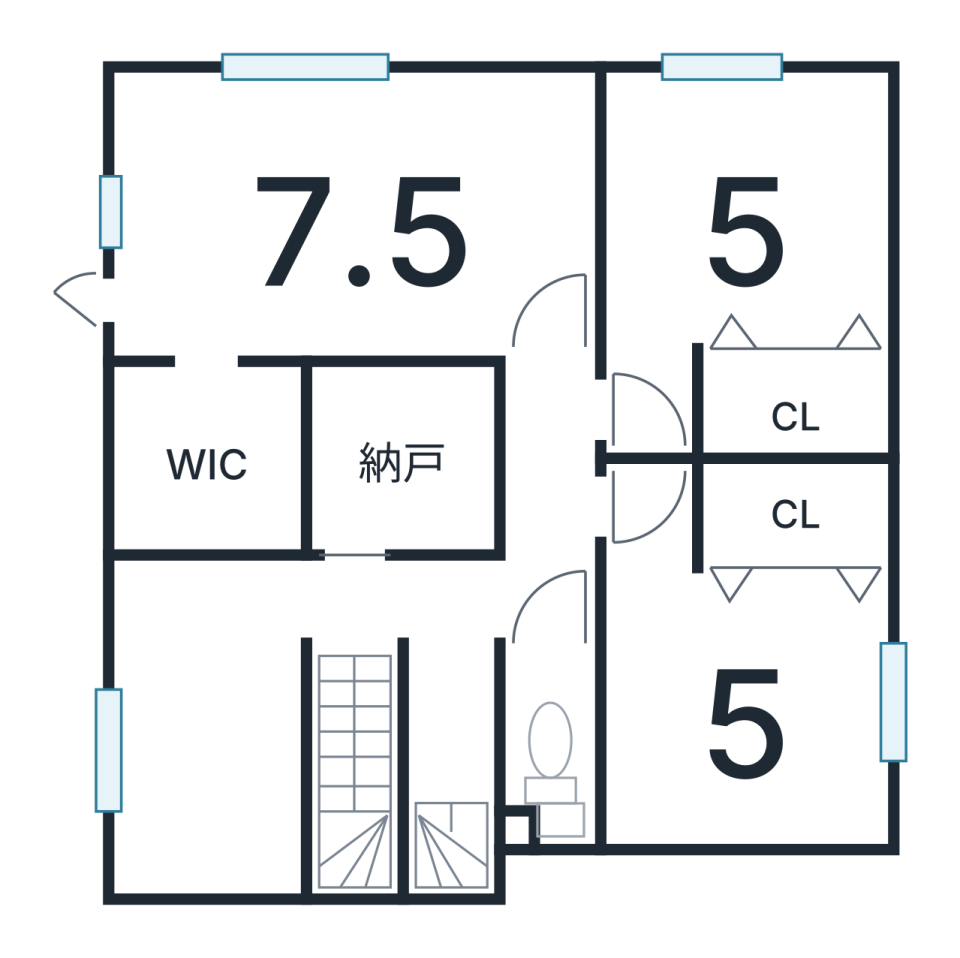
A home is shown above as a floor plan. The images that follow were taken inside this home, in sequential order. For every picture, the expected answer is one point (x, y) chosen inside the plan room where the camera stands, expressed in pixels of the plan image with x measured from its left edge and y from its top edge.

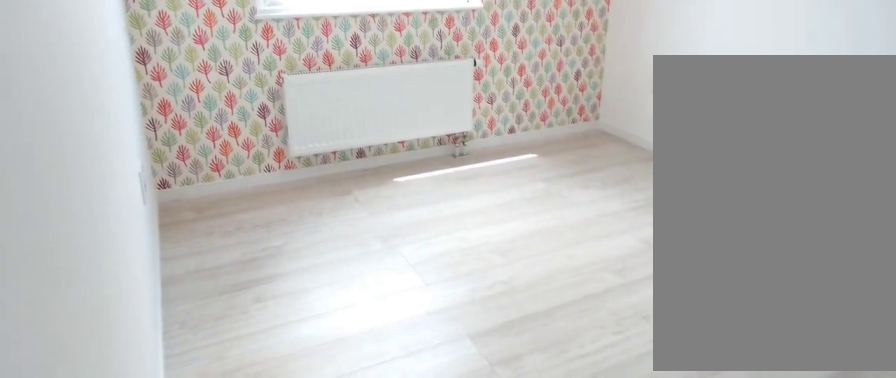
(737, 238)
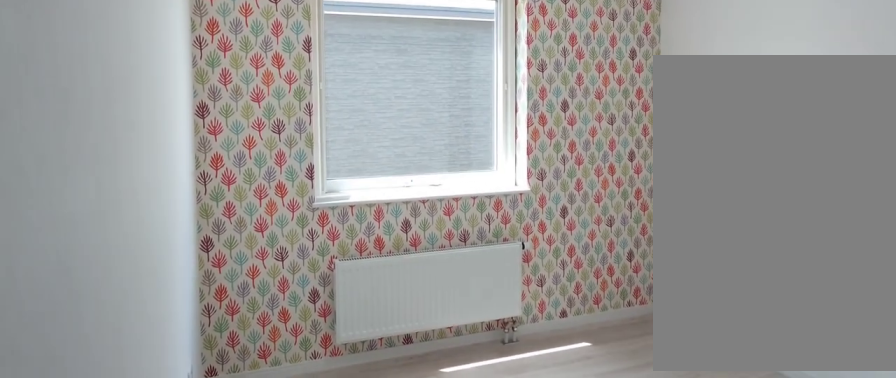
(737, 238)
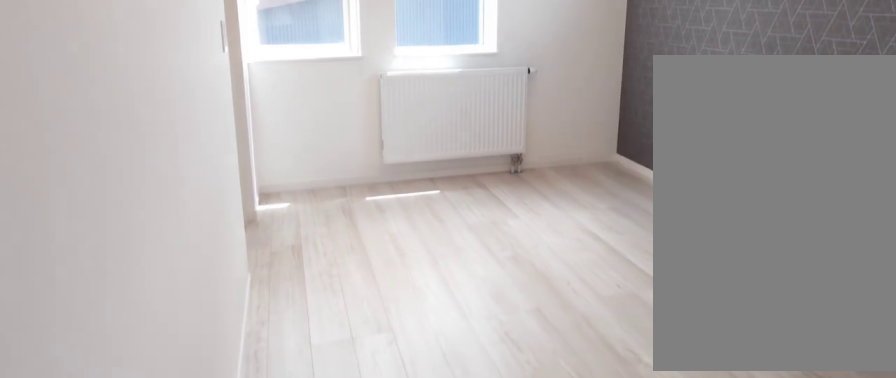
(343, 226)
